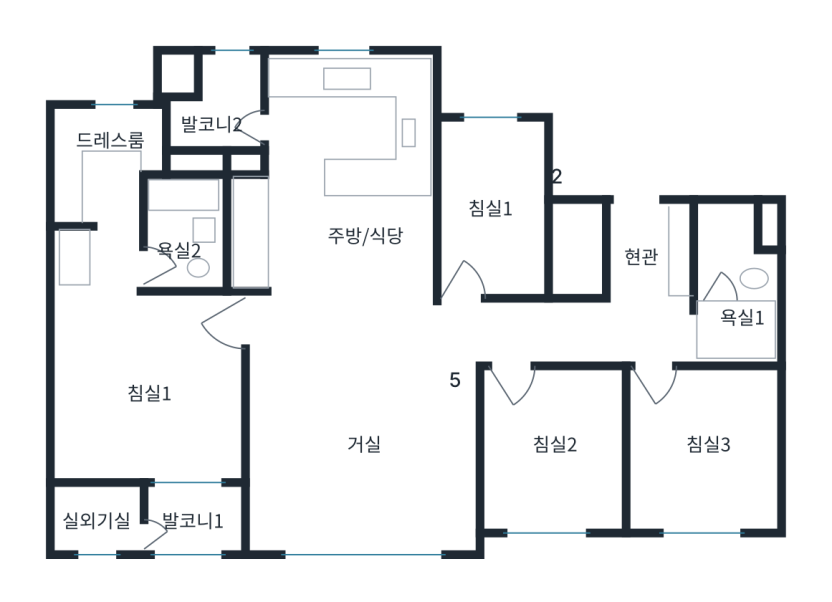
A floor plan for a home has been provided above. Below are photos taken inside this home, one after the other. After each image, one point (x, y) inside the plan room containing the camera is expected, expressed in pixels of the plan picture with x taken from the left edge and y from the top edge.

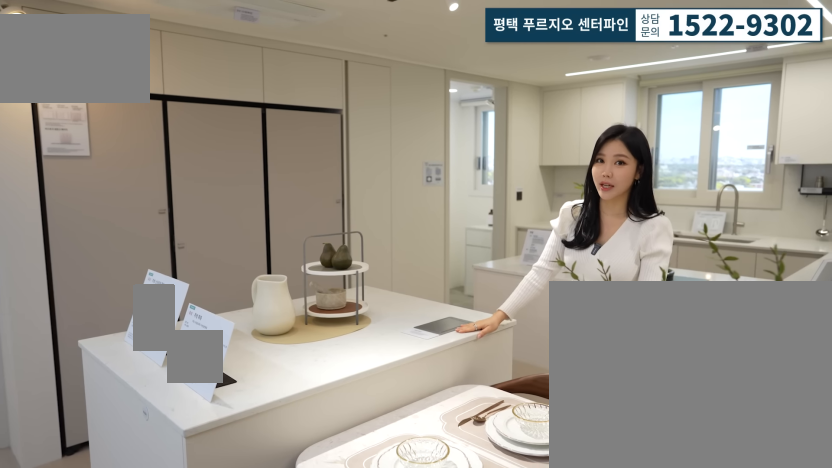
(356, 201)
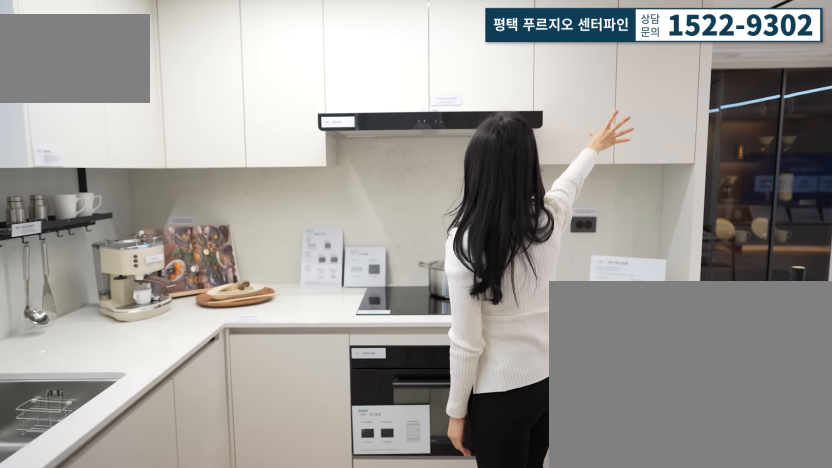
(356, 201)
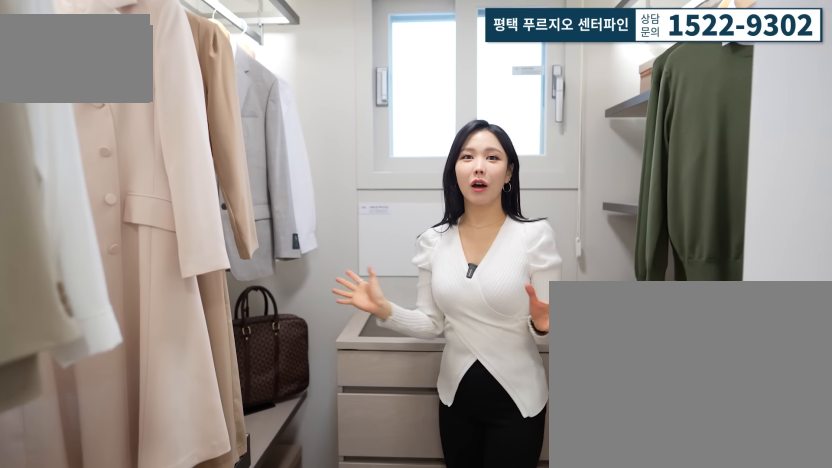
(108, 193)
